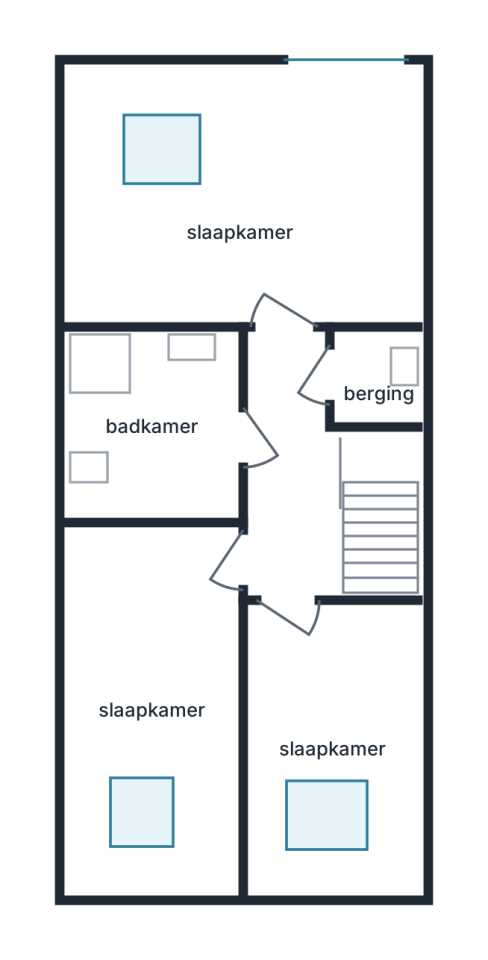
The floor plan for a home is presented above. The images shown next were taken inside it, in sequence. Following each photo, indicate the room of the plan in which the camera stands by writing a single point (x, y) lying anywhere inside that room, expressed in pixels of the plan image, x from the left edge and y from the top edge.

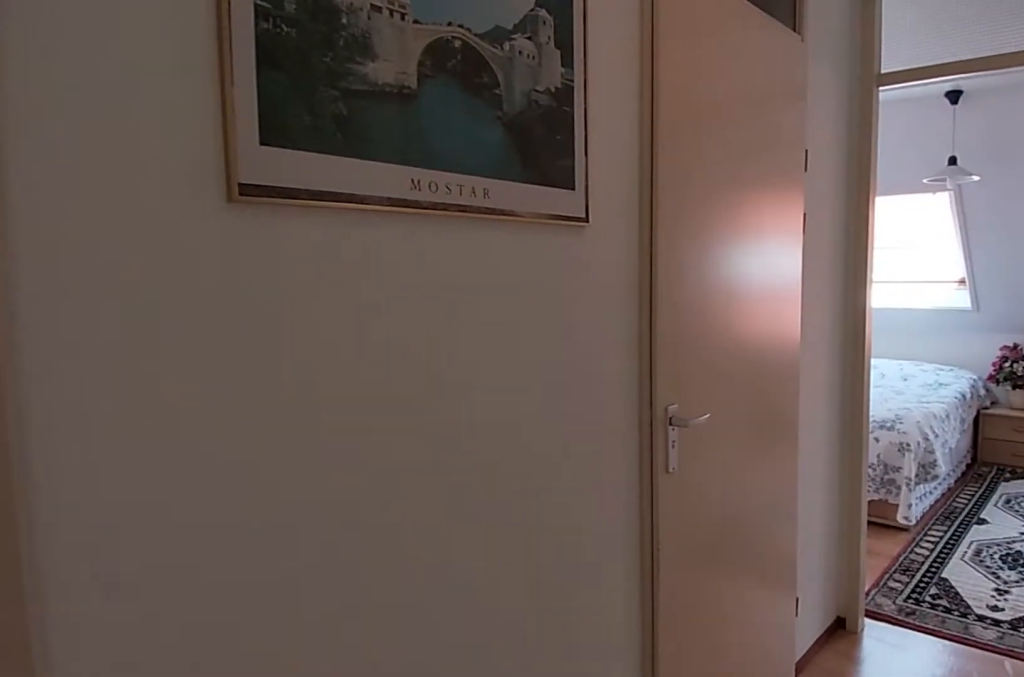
(292, 472)
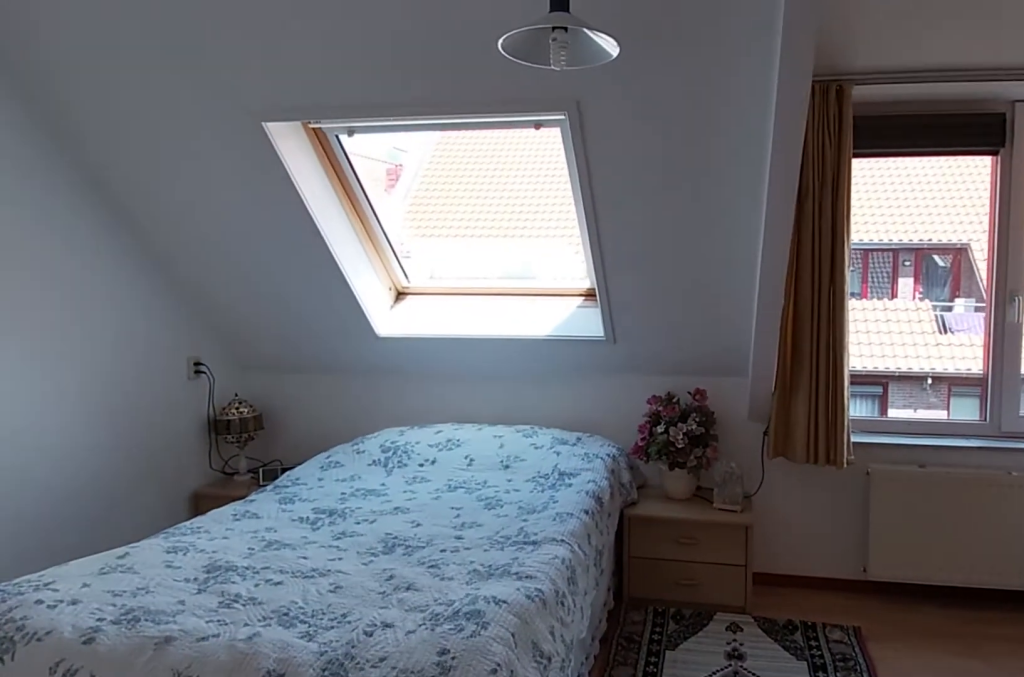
(251, 206)
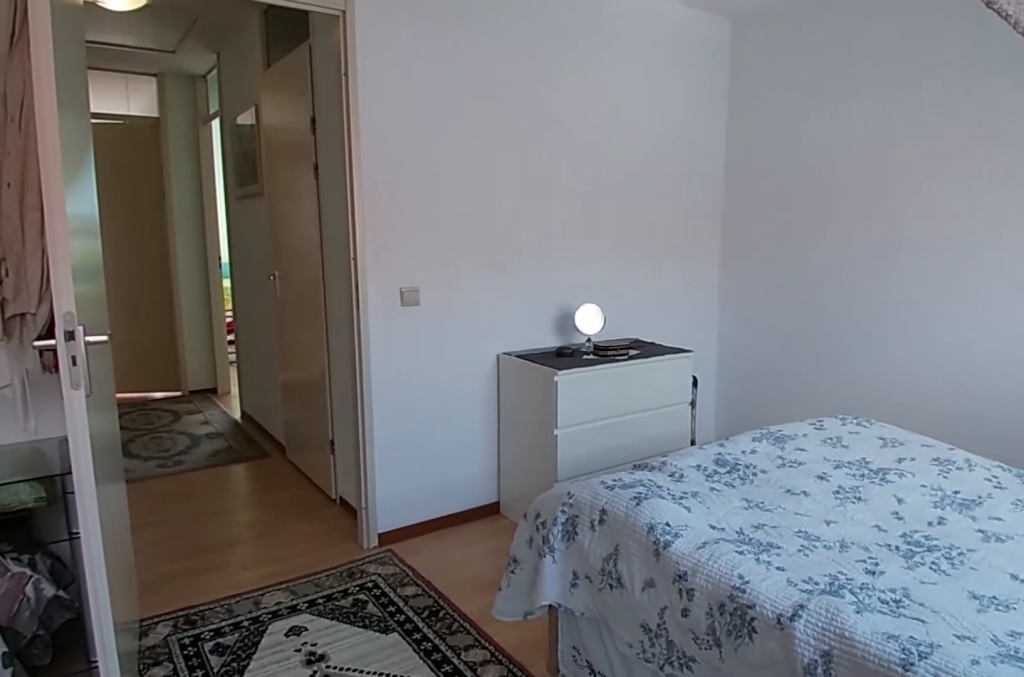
(251, 206)
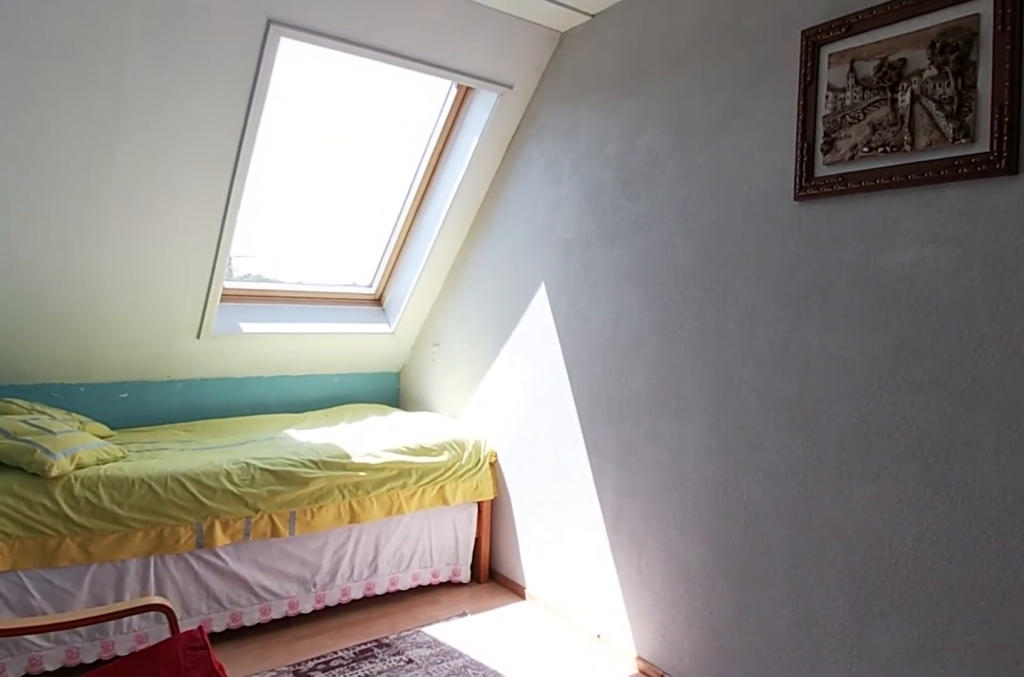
(155, 691)
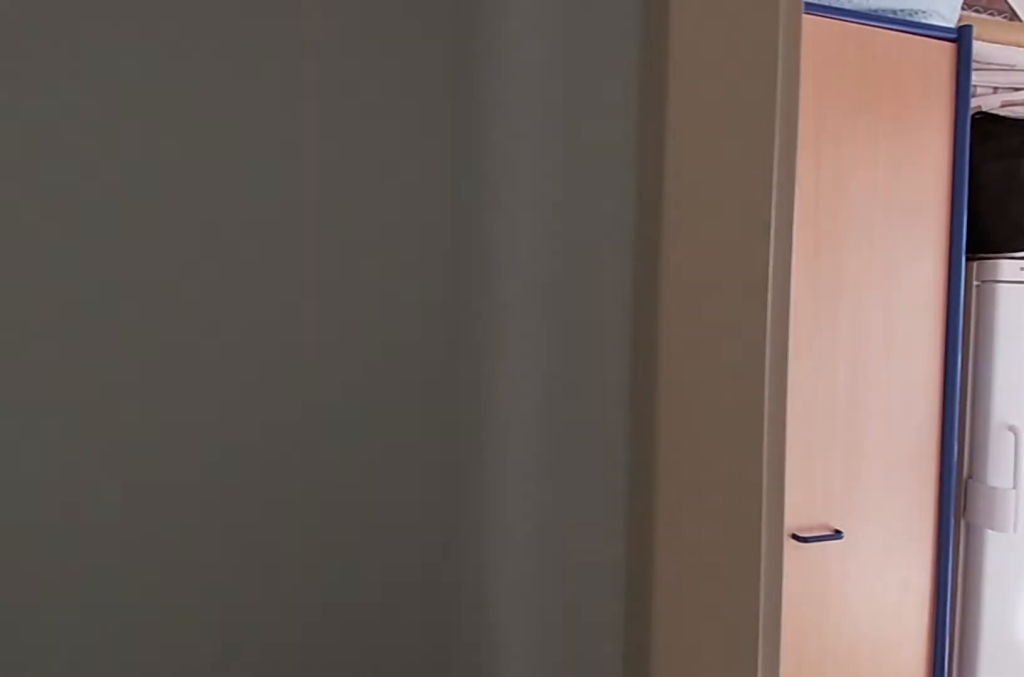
(292, 473)
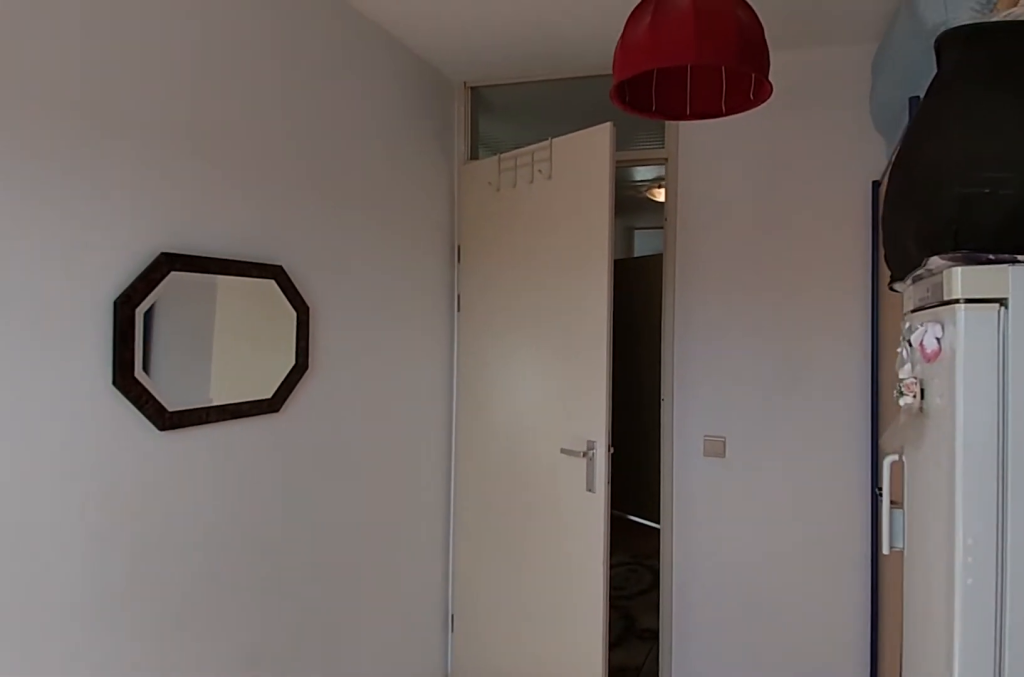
(333, 730)
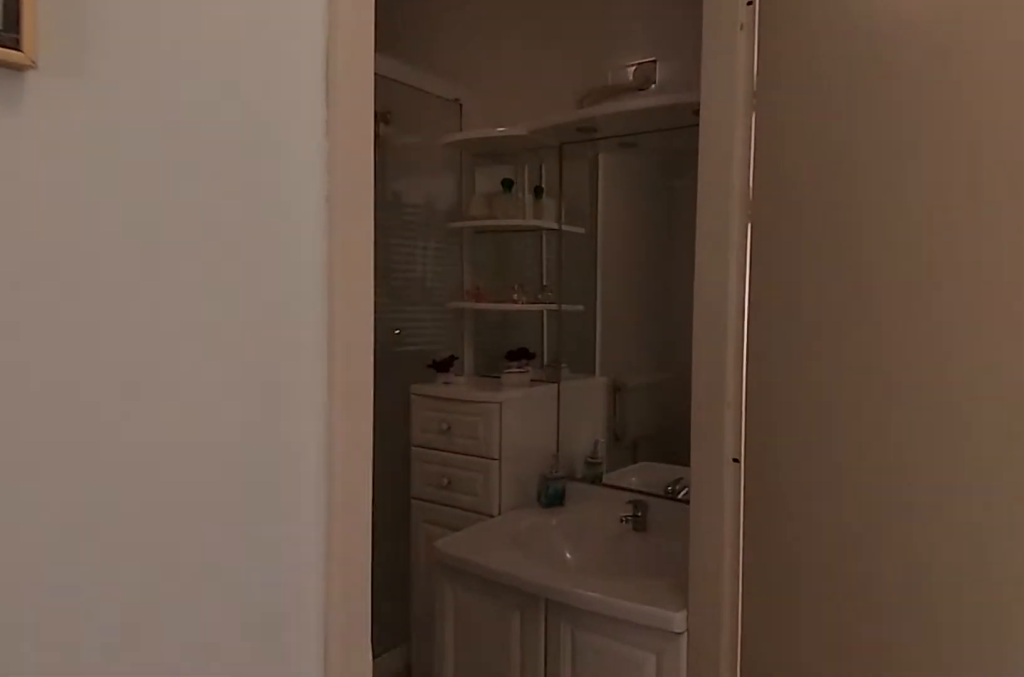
(292, 472)
